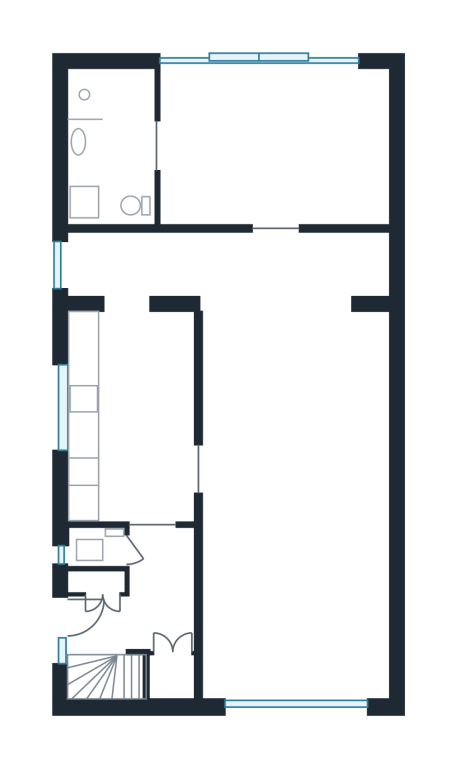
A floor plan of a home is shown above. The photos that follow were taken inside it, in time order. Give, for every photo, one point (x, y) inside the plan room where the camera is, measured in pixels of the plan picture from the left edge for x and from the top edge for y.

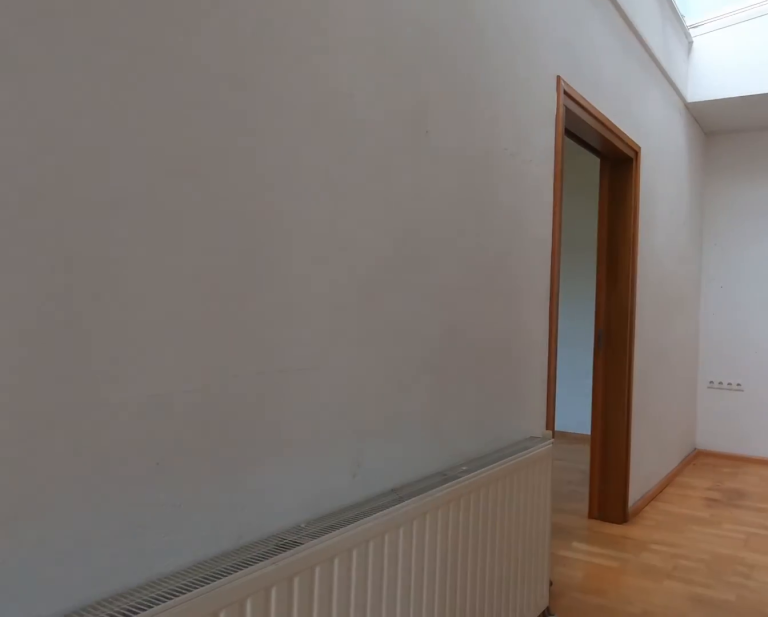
(229, 266)
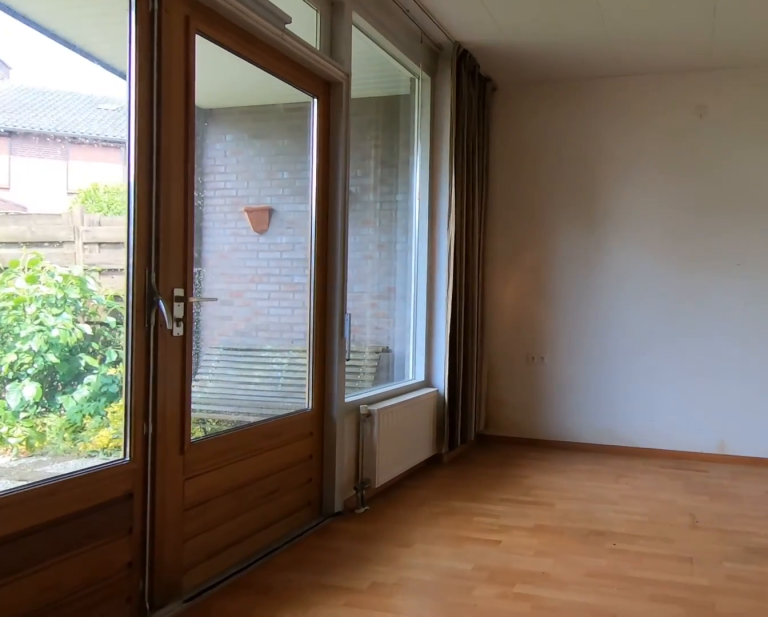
(273, 147)
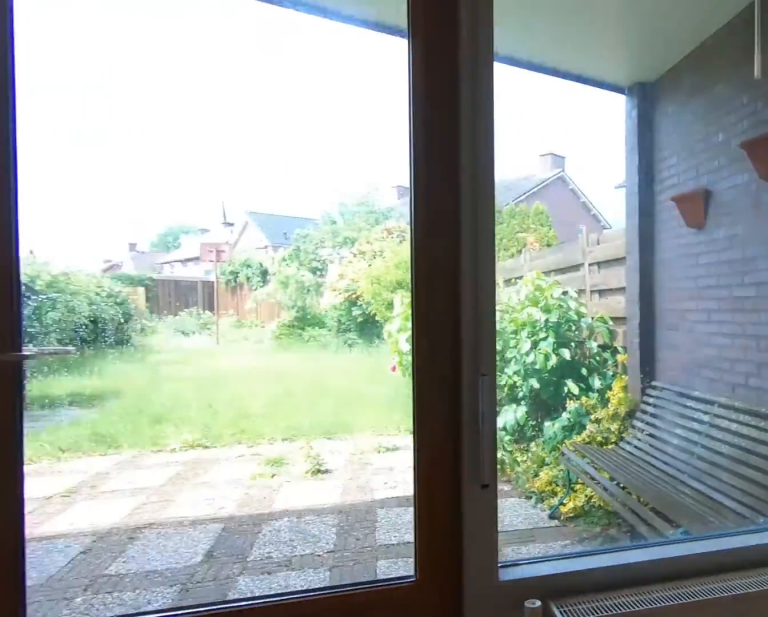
(273, 147)
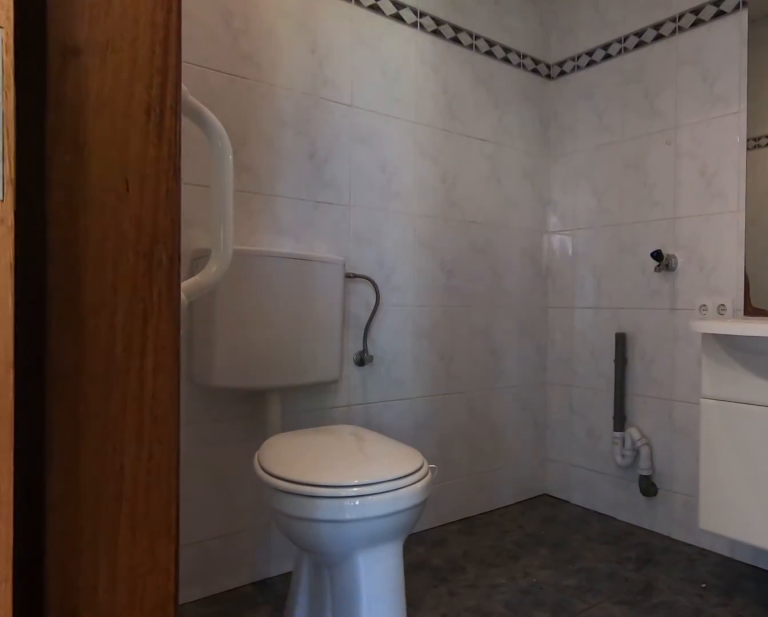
(111, 147)
